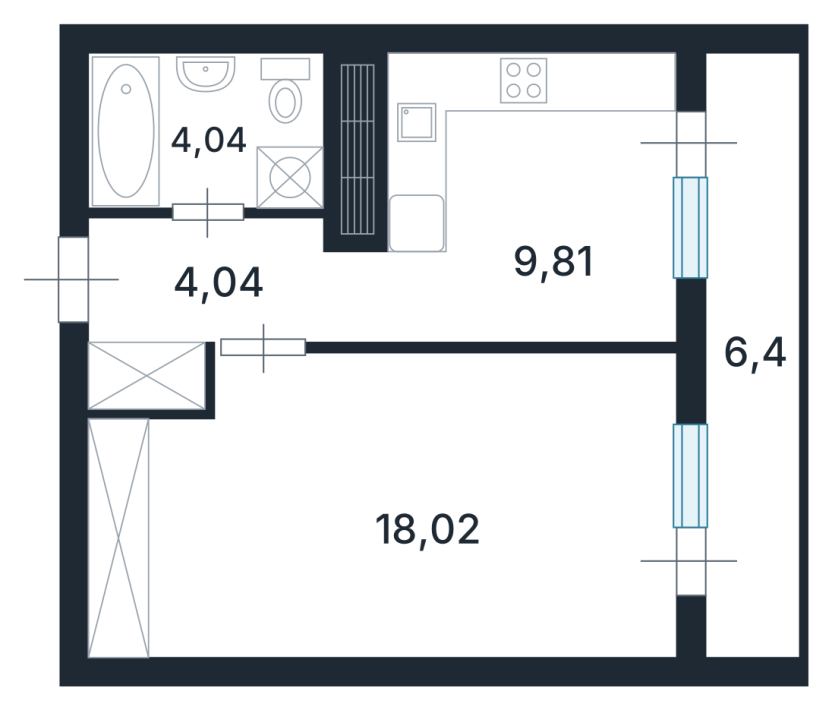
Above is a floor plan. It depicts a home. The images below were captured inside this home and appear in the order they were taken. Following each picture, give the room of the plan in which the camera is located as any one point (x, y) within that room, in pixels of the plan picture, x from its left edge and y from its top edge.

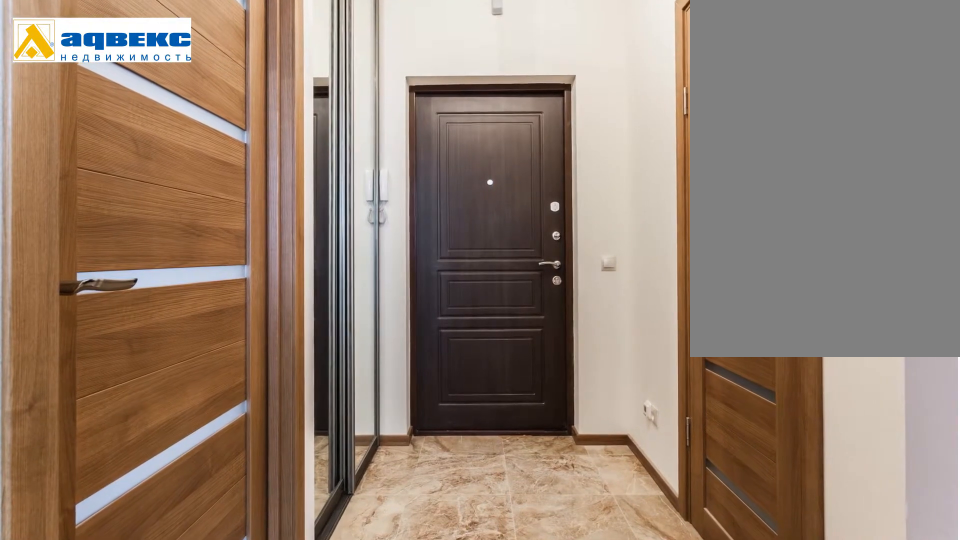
(216, 278)
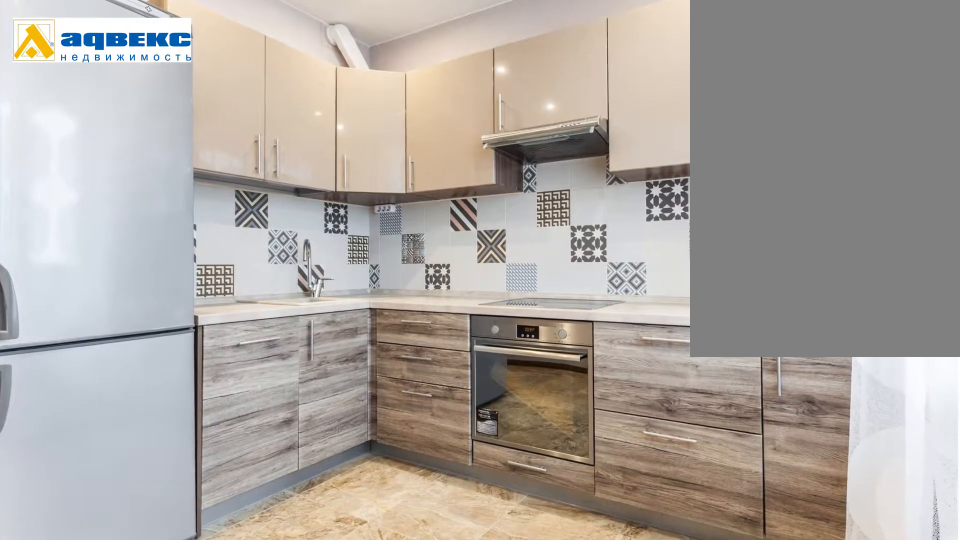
(560, 253)
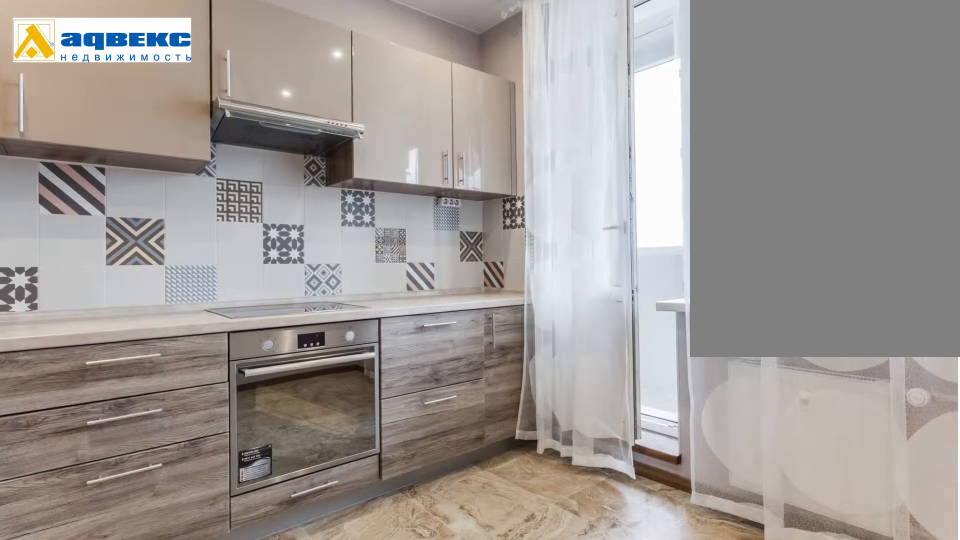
(560, 253)
